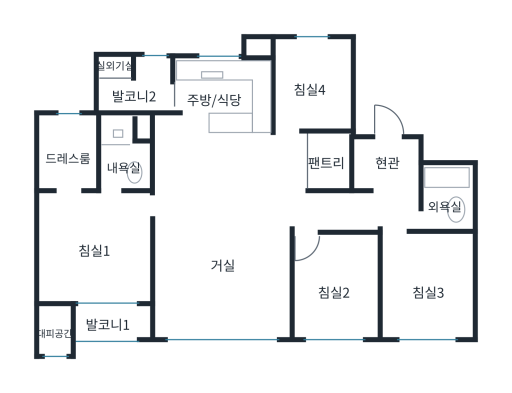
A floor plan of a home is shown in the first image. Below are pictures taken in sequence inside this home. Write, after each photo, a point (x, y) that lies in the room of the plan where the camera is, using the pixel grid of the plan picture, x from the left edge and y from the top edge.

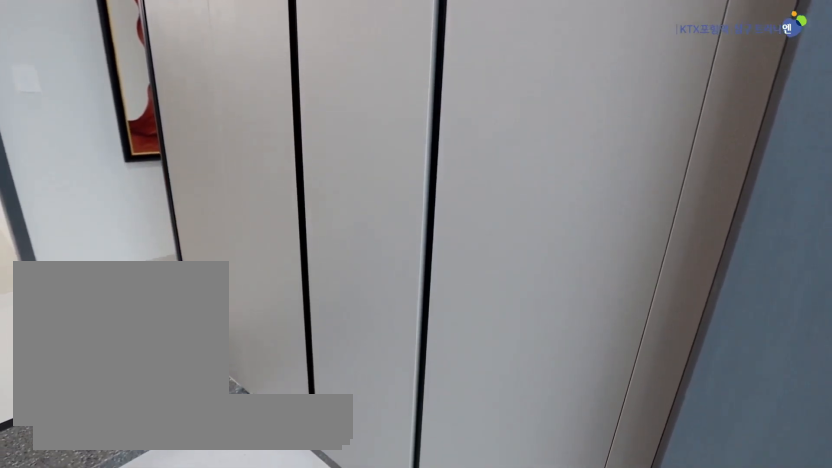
(383, 167)
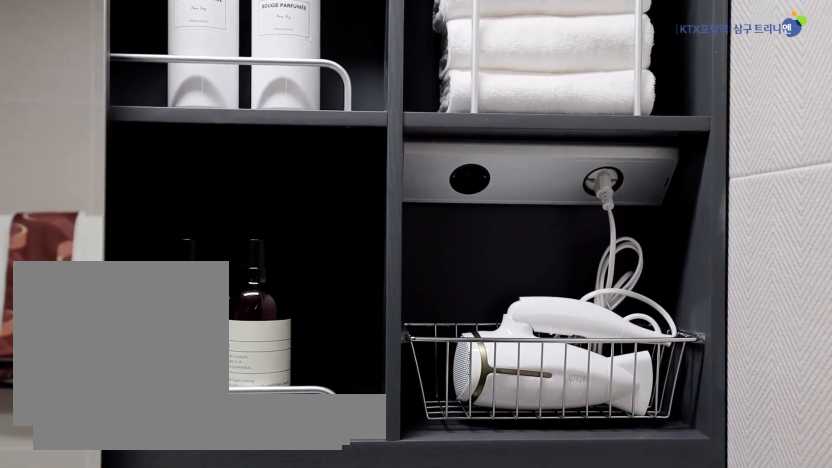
(448, 198)
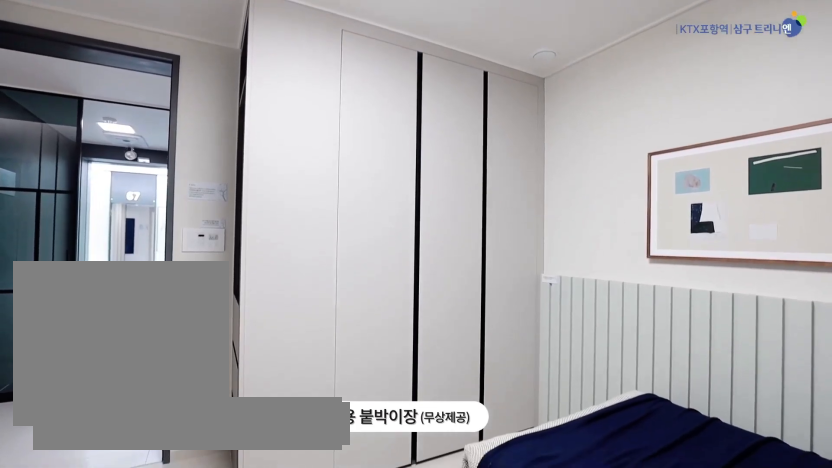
(430, 285)
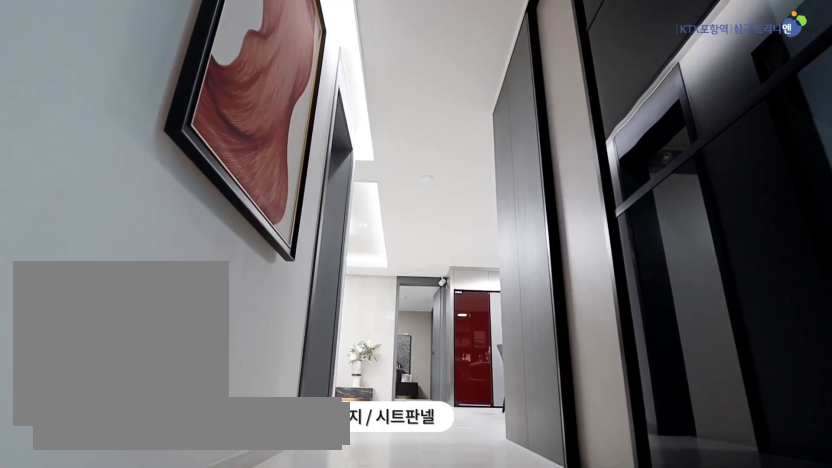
(354, 211)
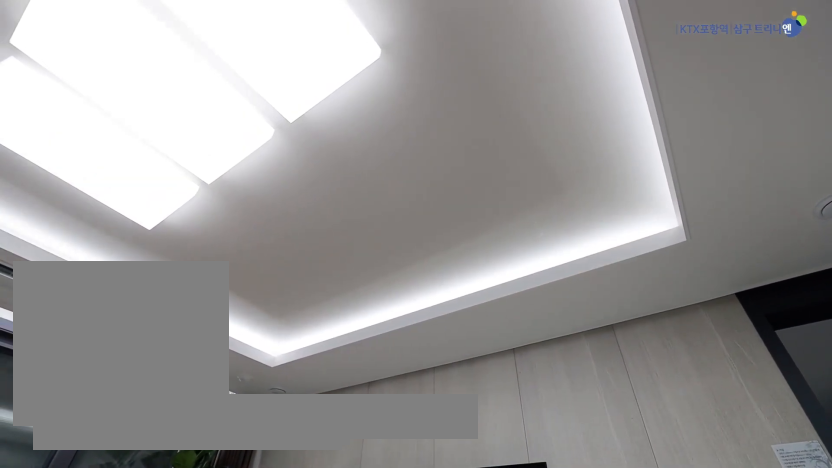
(222, 267)
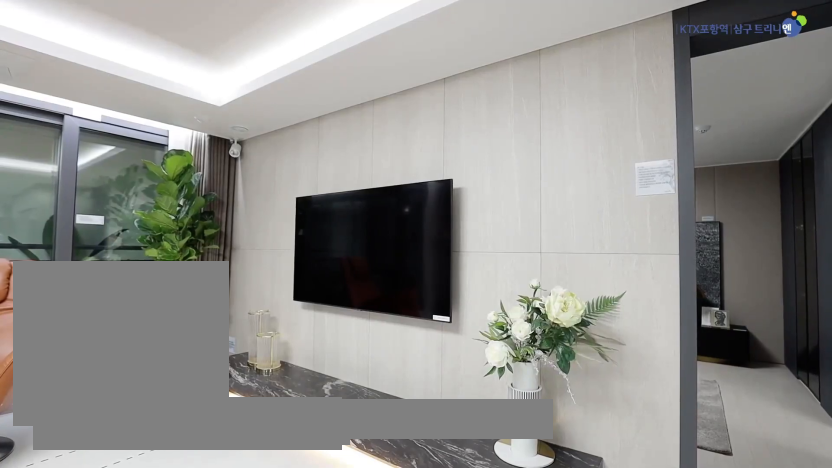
(222, 267)
